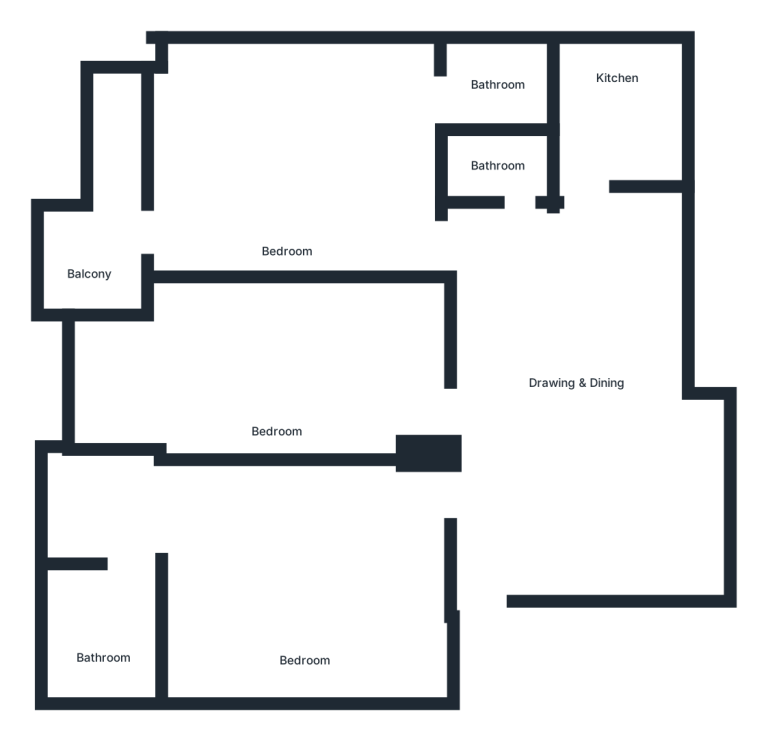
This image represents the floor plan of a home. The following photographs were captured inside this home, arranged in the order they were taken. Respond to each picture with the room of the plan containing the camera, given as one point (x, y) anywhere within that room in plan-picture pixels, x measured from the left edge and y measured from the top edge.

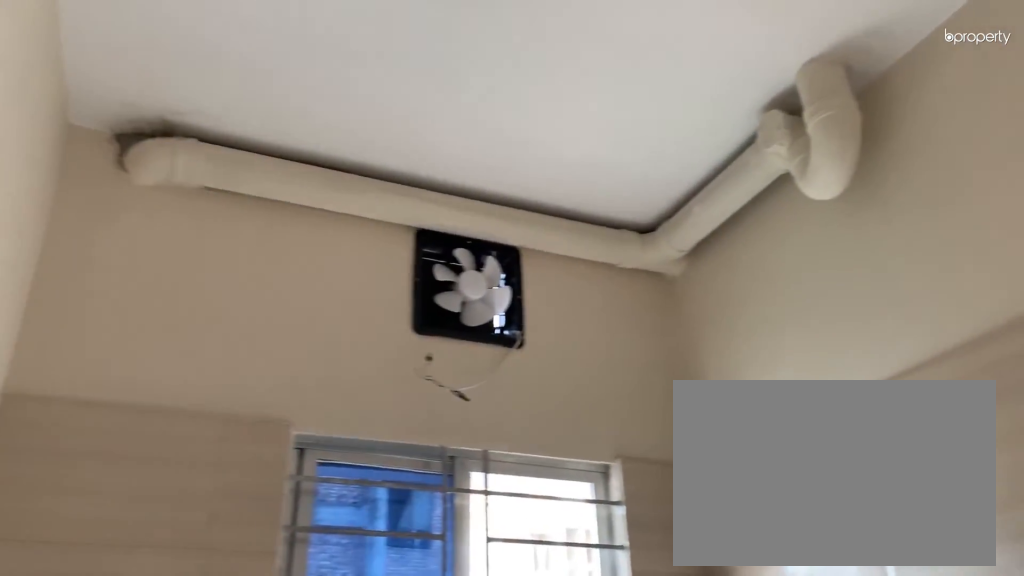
(617, 88)
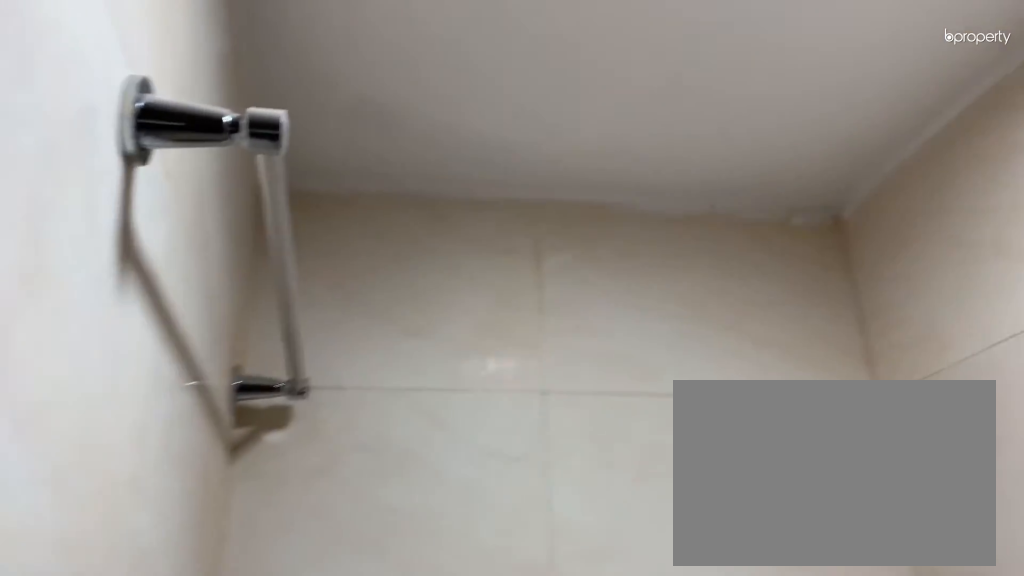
(496, 165)
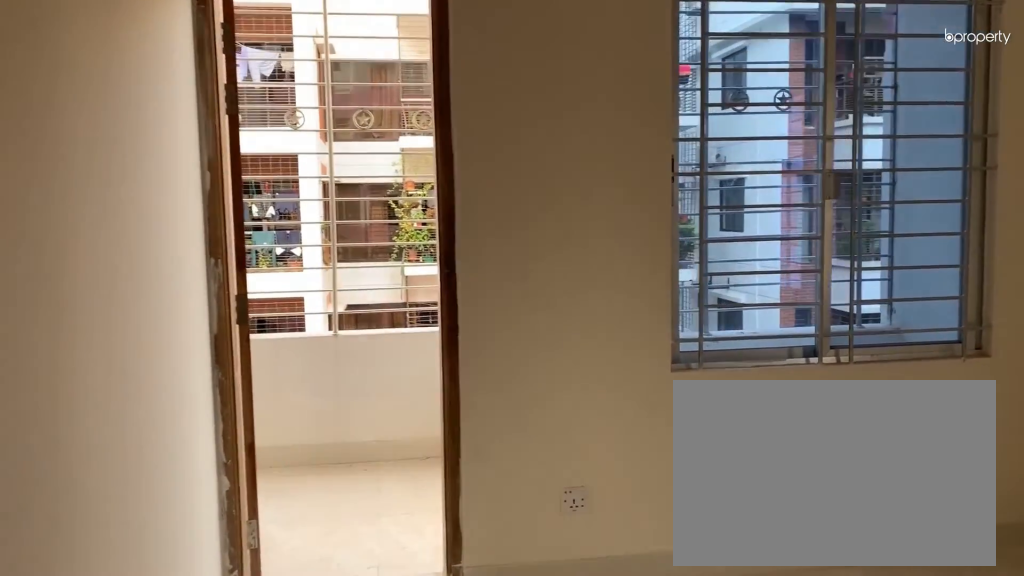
(287, 172)
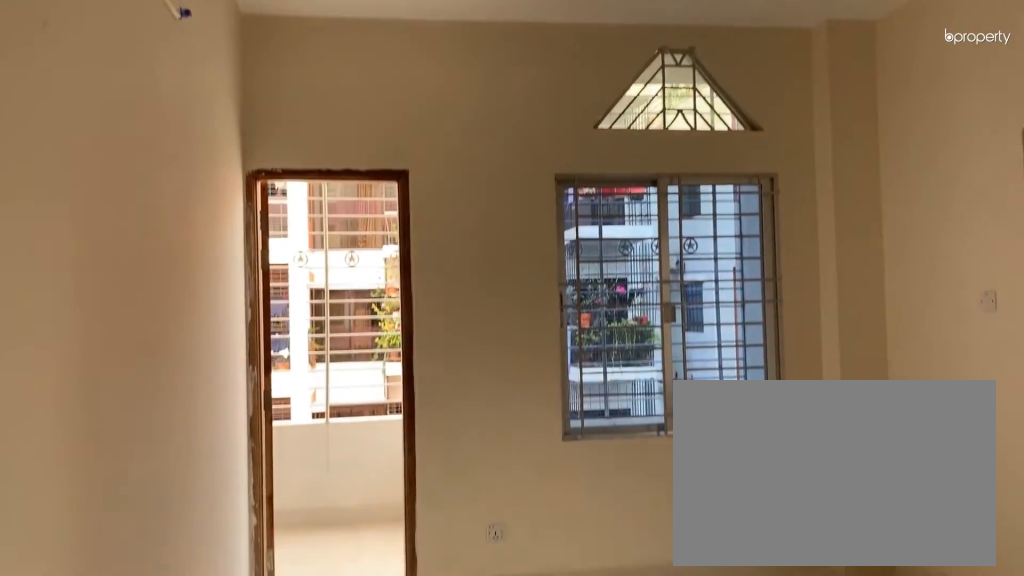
(288, 172)
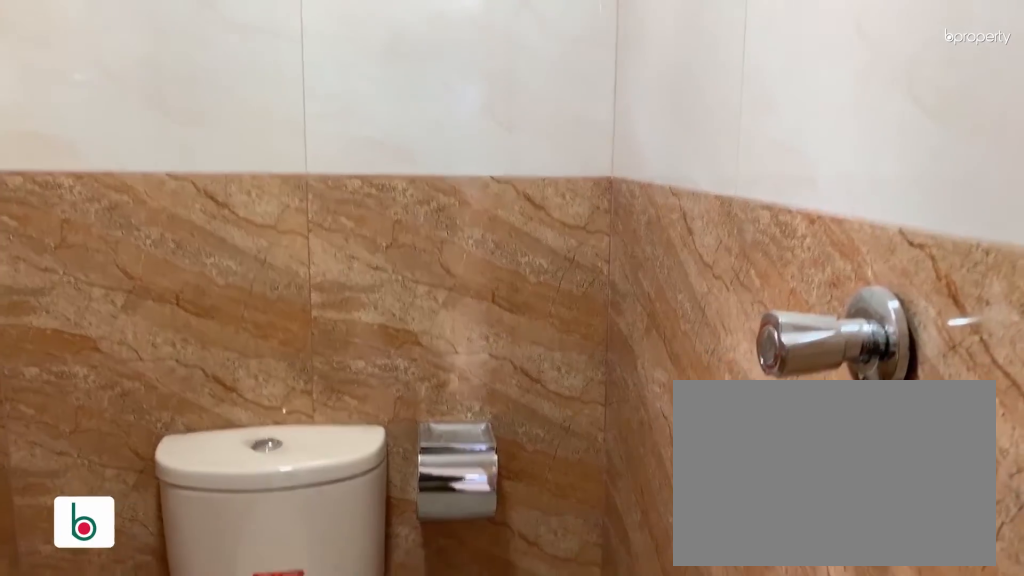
(503, 81)
